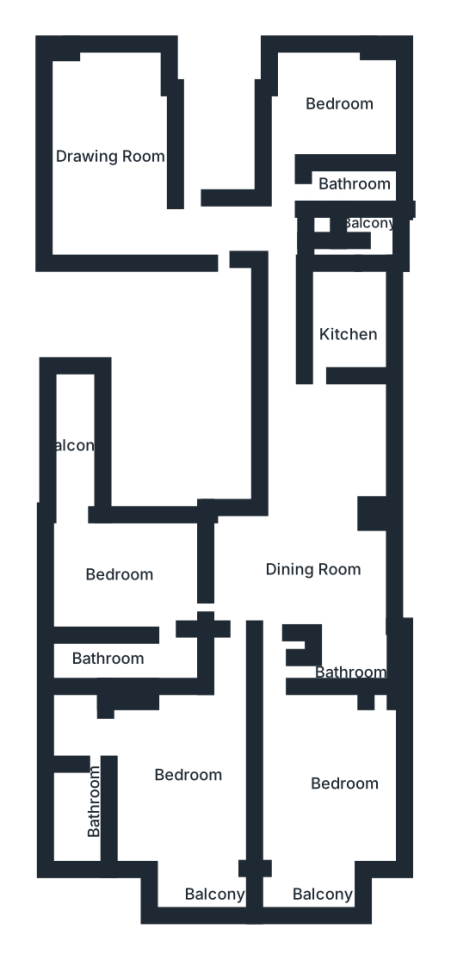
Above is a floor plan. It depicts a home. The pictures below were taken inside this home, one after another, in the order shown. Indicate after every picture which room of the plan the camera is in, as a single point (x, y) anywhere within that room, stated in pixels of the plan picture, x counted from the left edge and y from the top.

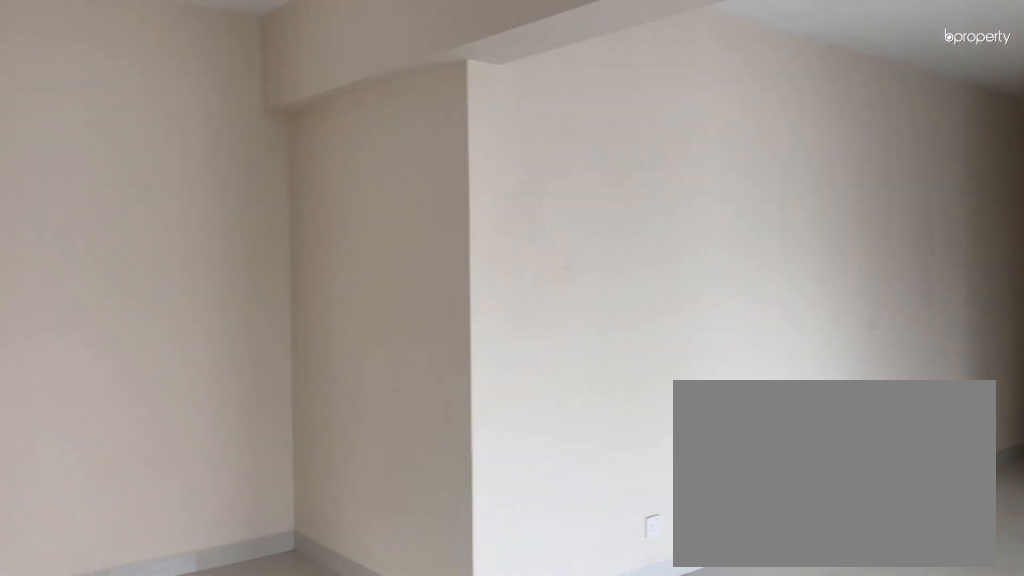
(294, 525)
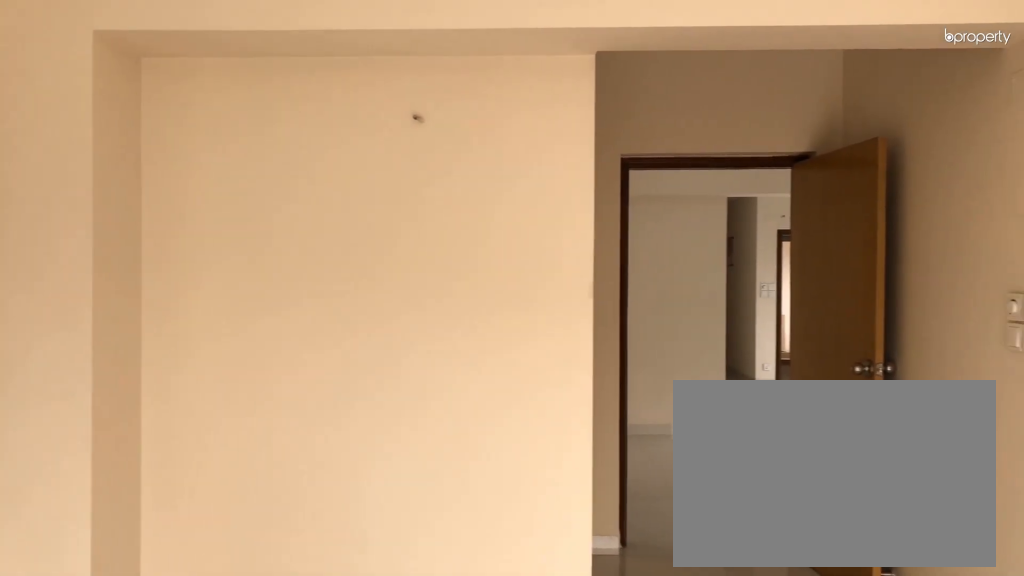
(175, 808)
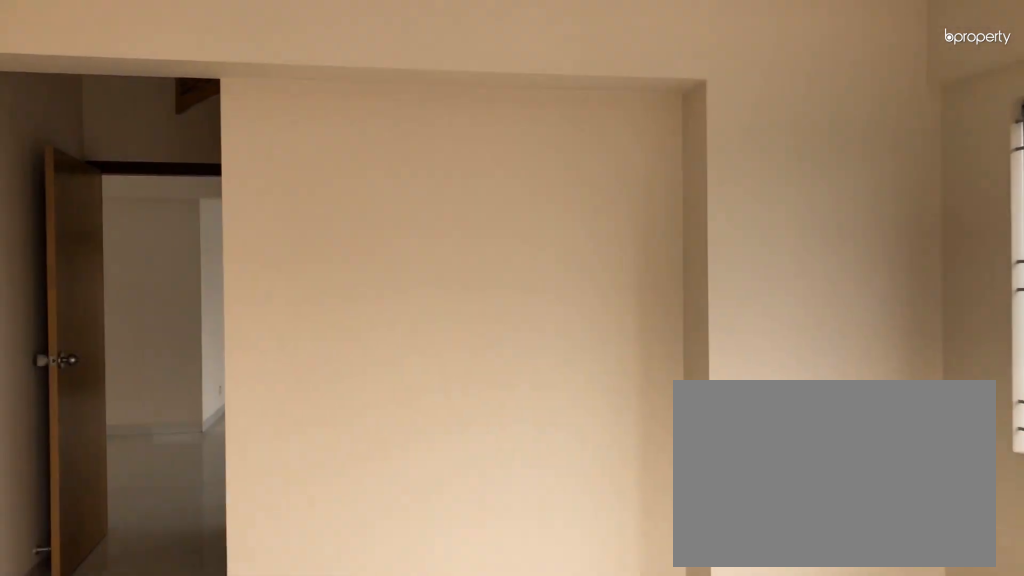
(313, 792)
